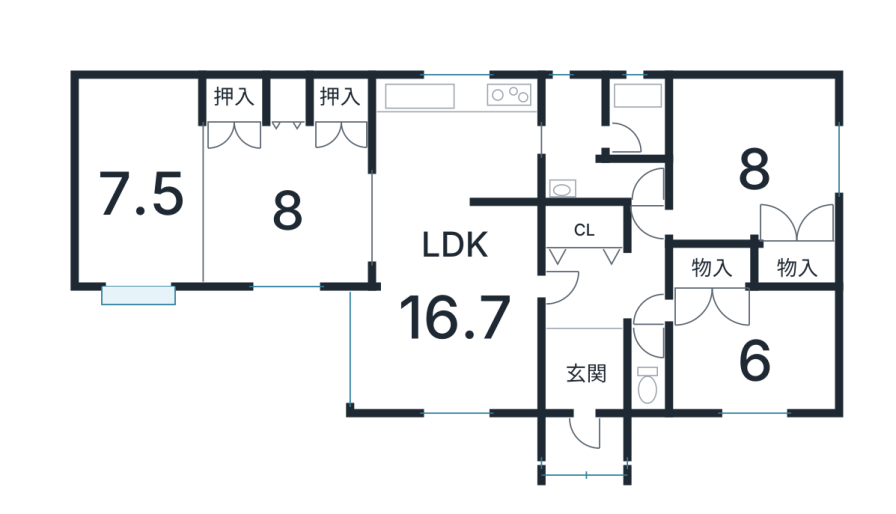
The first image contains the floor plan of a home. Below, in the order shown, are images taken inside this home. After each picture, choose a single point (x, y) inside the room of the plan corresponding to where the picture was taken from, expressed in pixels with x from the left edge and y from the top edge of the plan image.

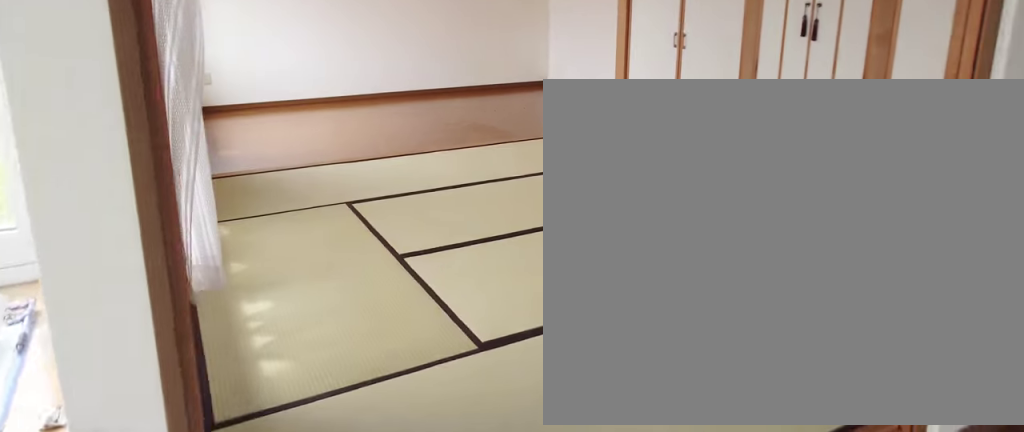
(287, 197)
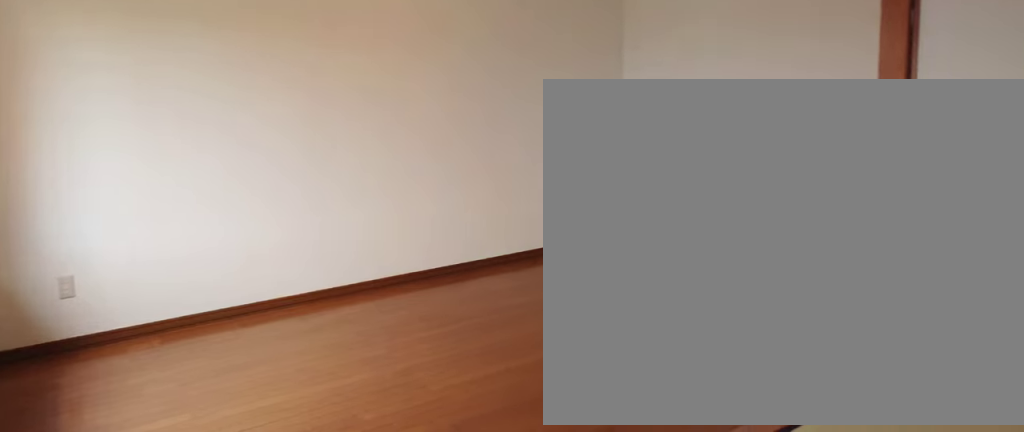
(132, 183)
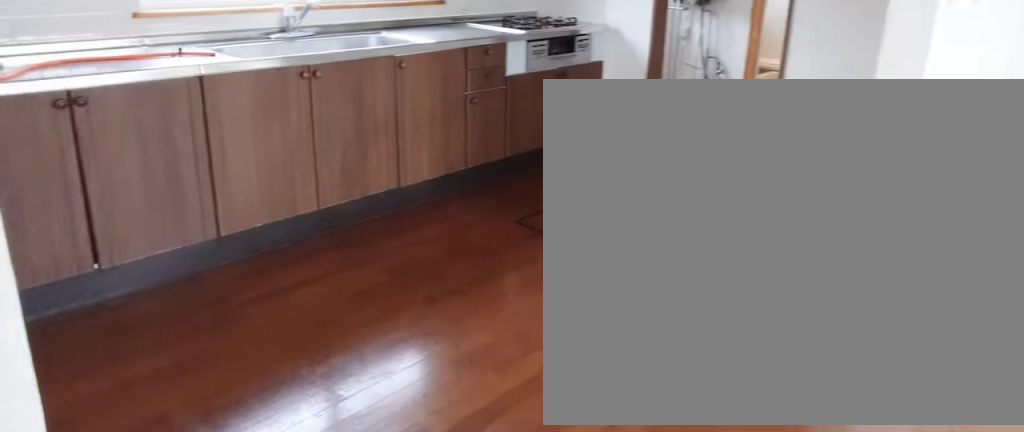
(456, 126)
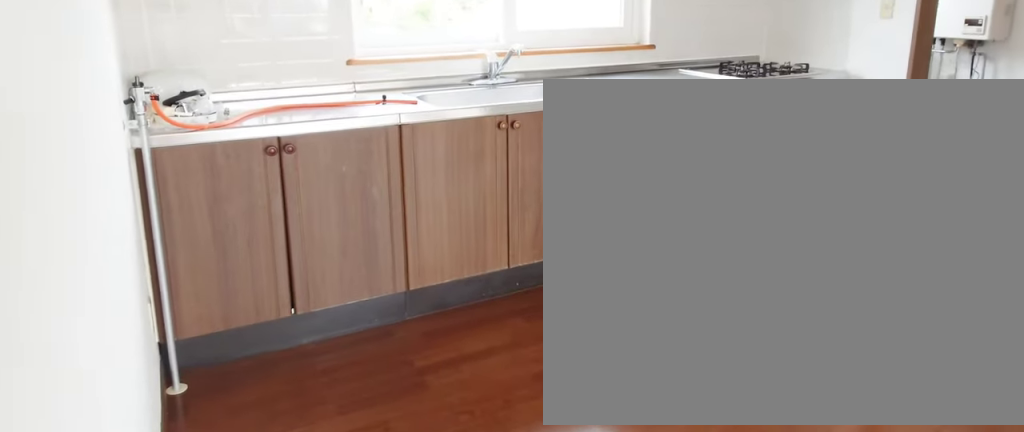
(456, 126)
